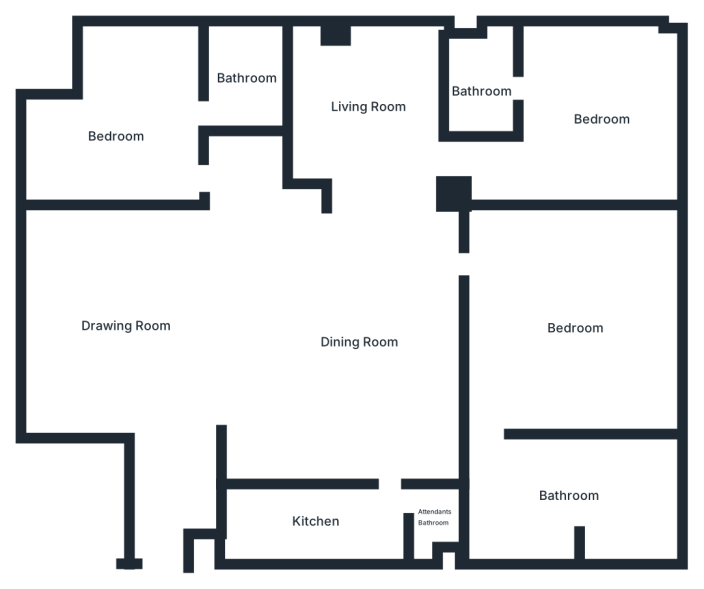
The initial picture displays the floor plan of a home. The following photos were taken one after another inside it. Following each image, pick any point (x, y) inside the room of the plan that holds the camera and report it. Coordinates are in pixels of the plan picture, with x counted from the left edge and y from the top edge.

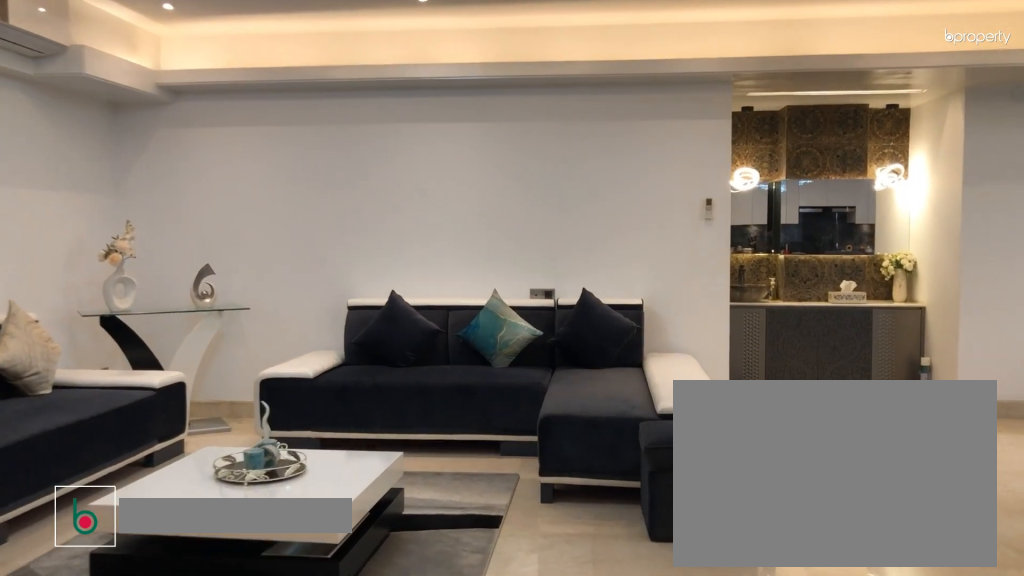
(124, 326)
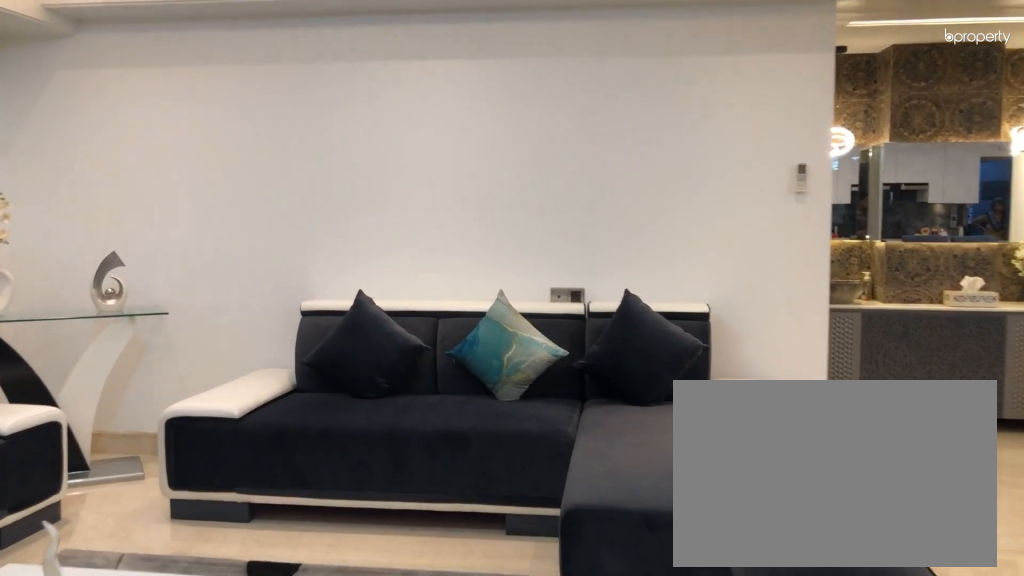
(124, 326)
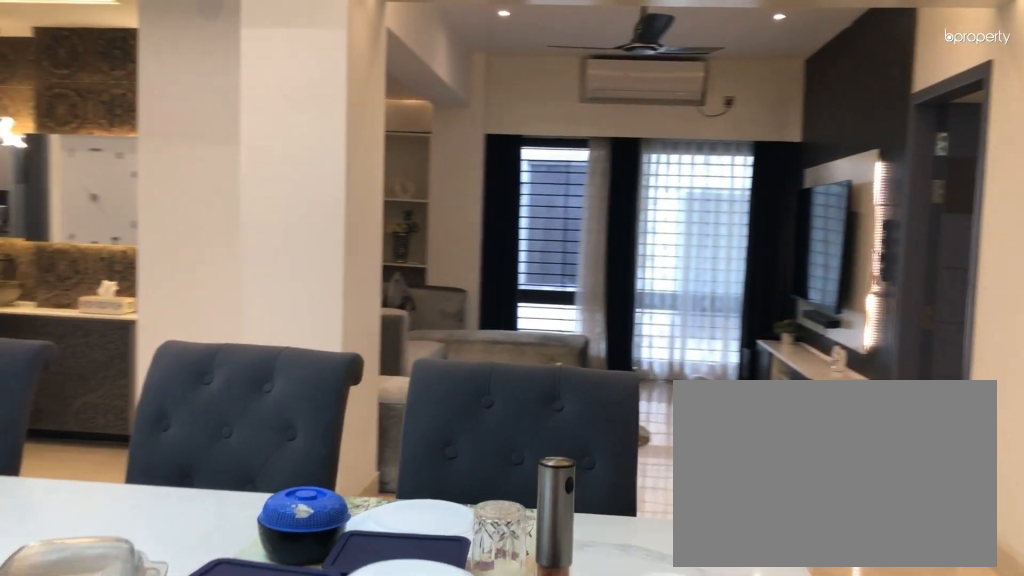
(359, 343)
